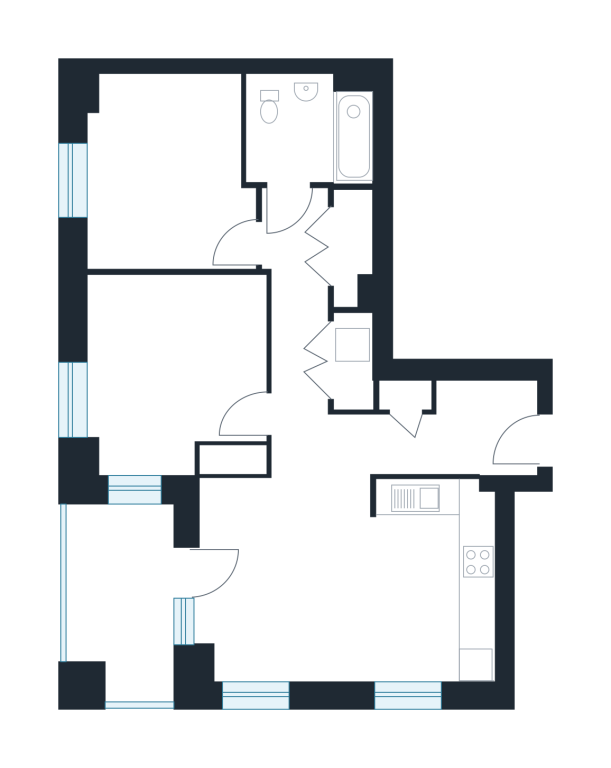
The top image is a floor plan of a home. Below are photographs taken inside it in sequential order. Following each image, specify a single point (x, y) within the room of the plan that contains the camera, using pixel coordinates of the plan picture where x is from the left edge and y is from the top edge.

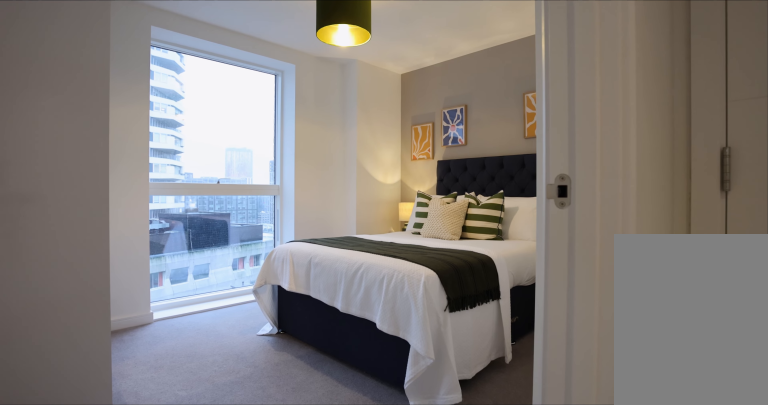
(168, 176)
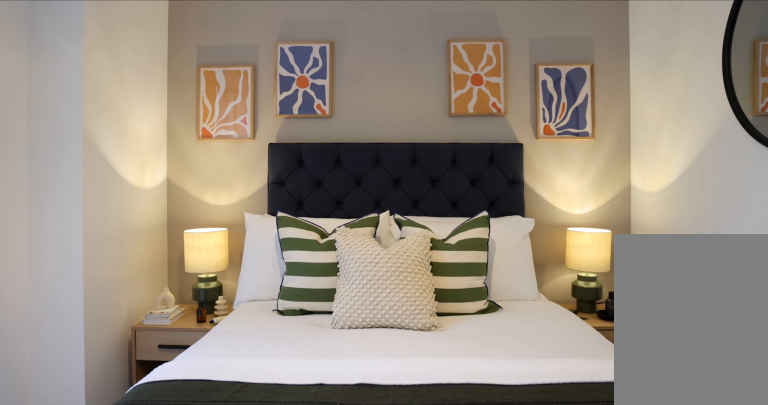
(168, 176)
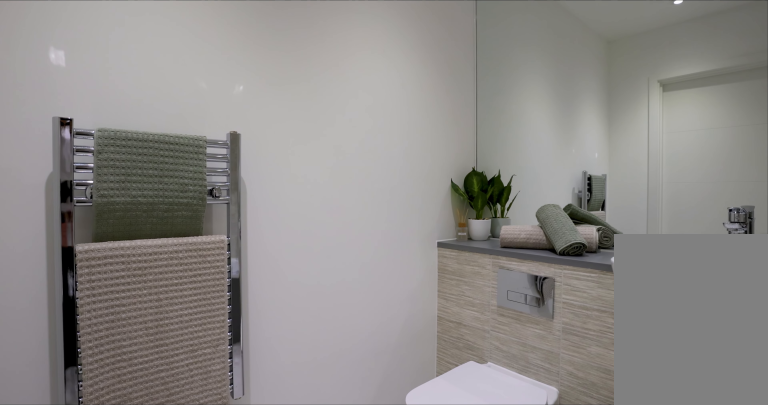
(306, 132)
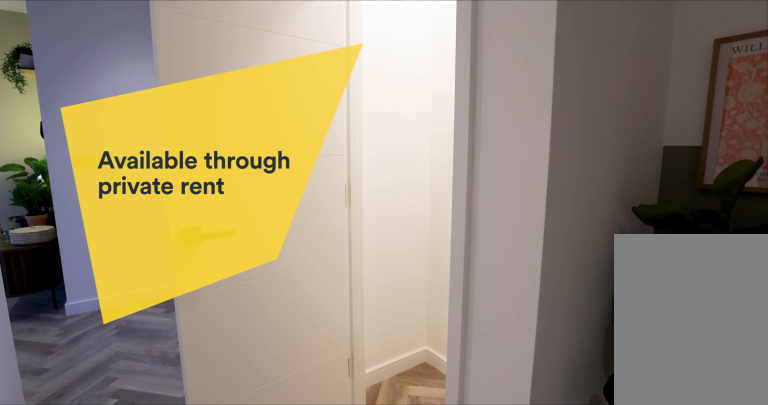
(345, 524)
